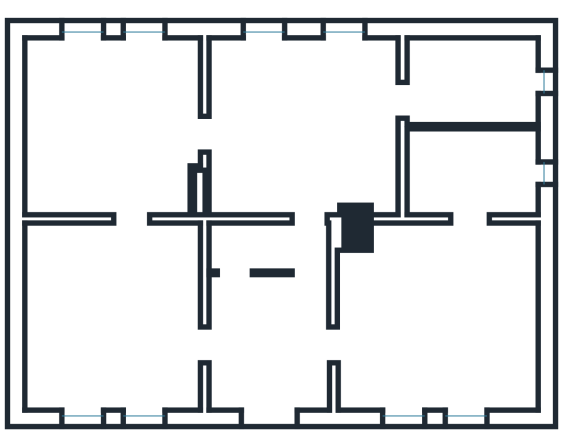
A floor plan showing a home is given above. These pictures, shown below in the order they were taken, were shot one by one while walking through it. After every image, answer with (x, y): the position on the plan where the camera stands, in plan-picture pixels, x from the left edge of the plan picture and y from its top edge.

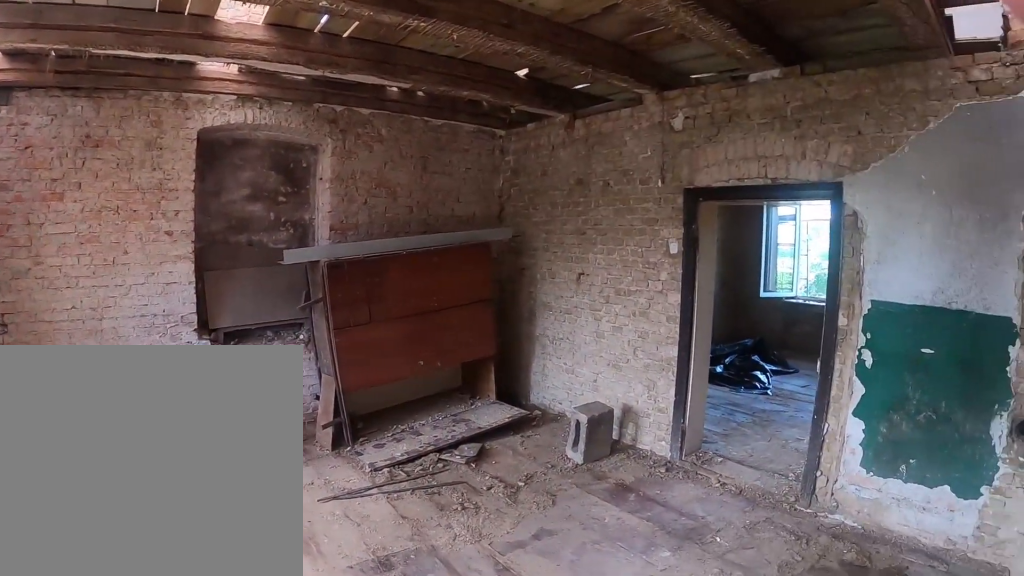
(155, 357)
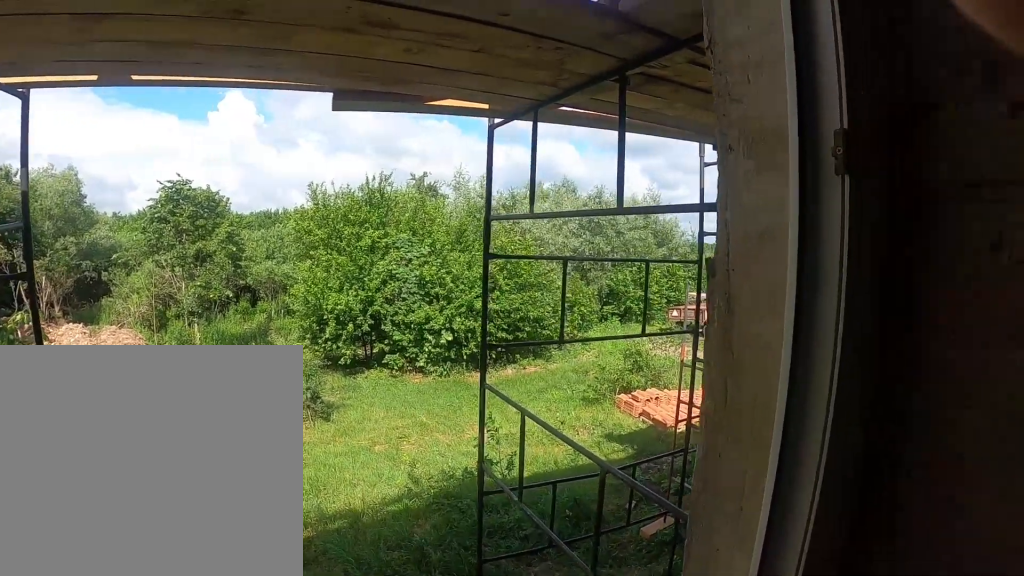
(125, 93)
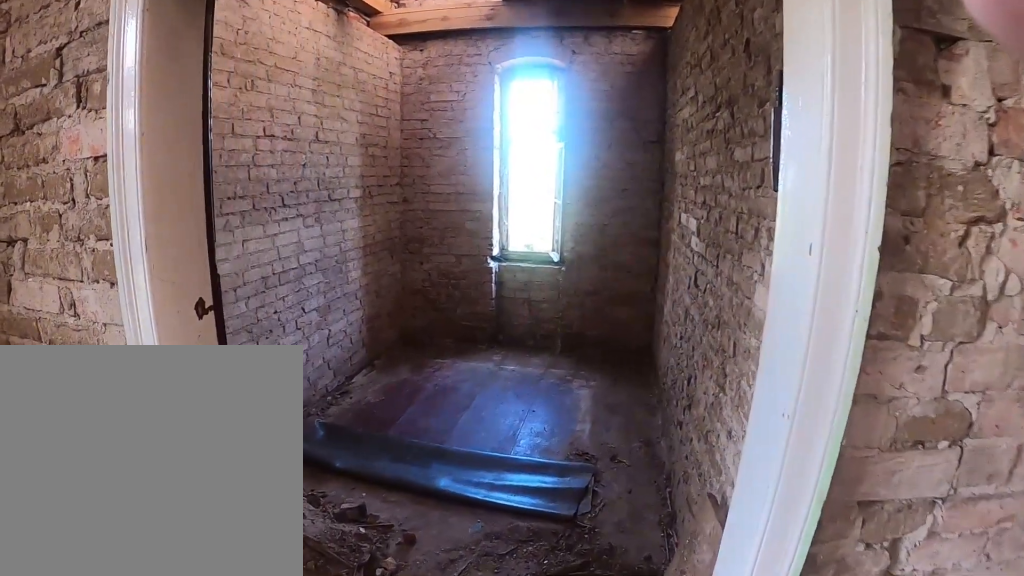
(373, 103)
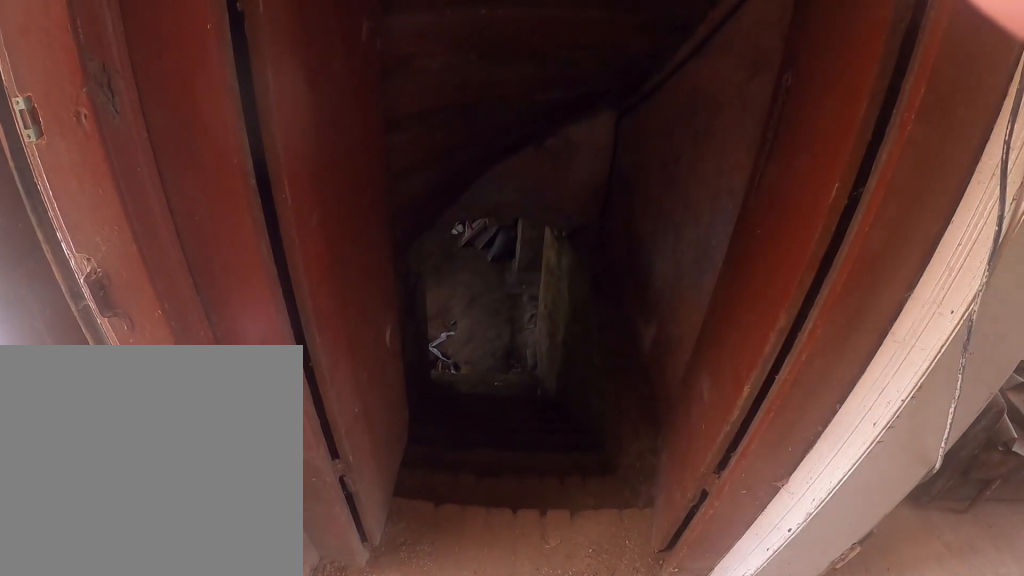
(308, 261)
